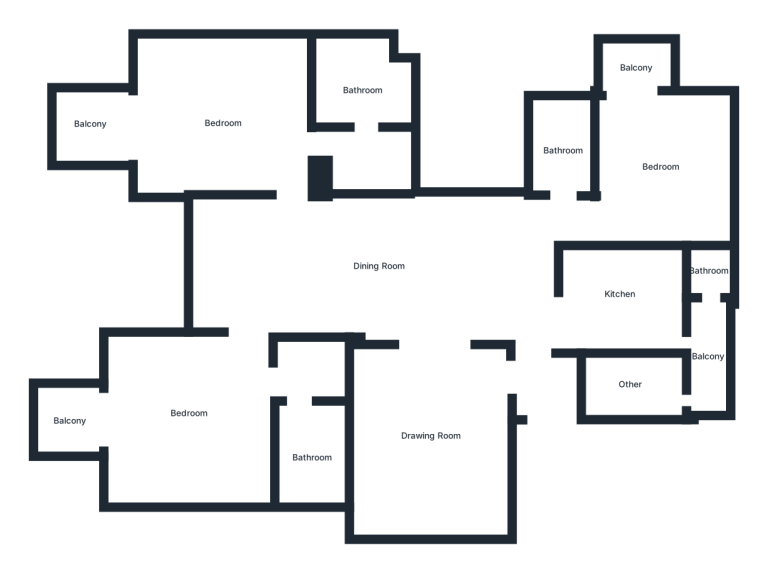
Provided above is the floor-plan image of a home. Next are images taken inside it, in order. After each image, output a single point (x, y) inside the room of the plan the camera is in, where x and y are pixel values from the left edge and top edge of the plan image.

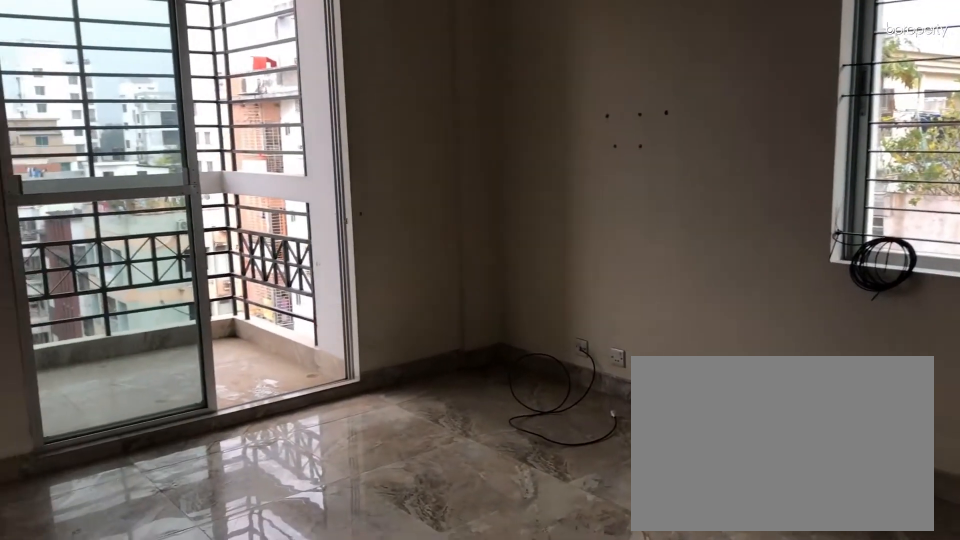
(222, 123)
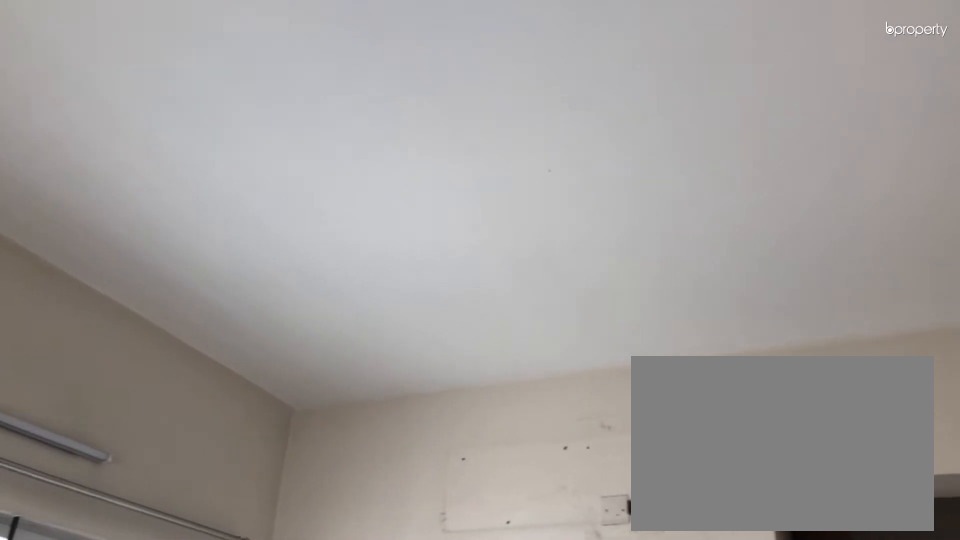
(222, 123)
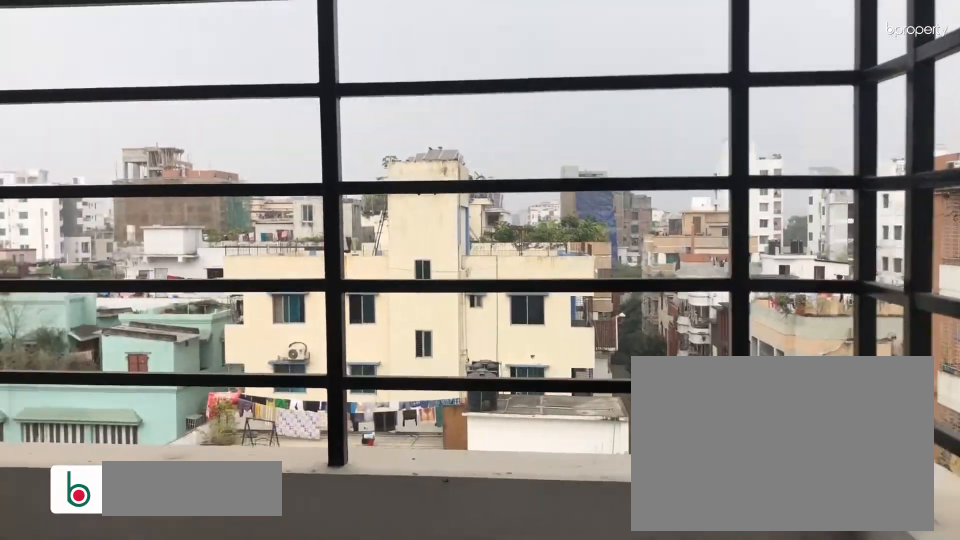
(92, 124)
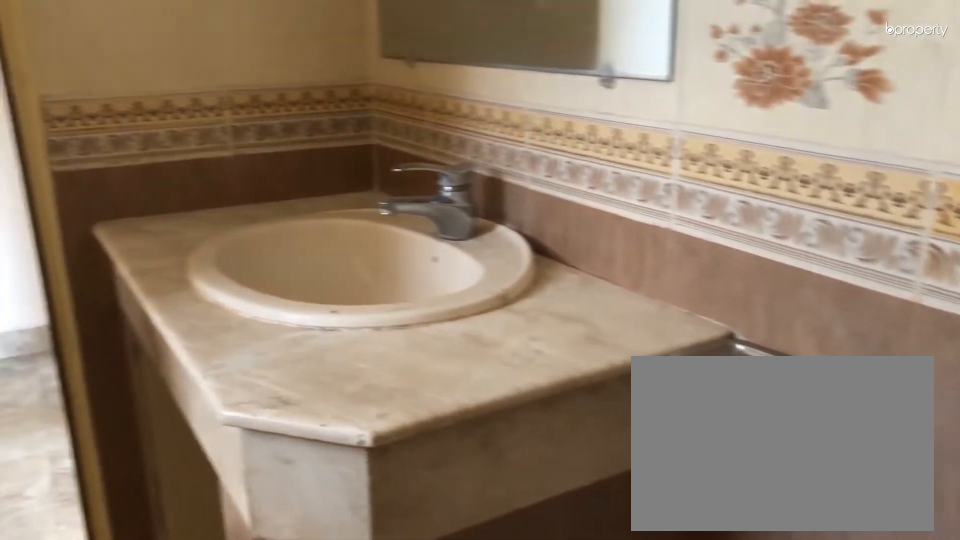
(361, 90)
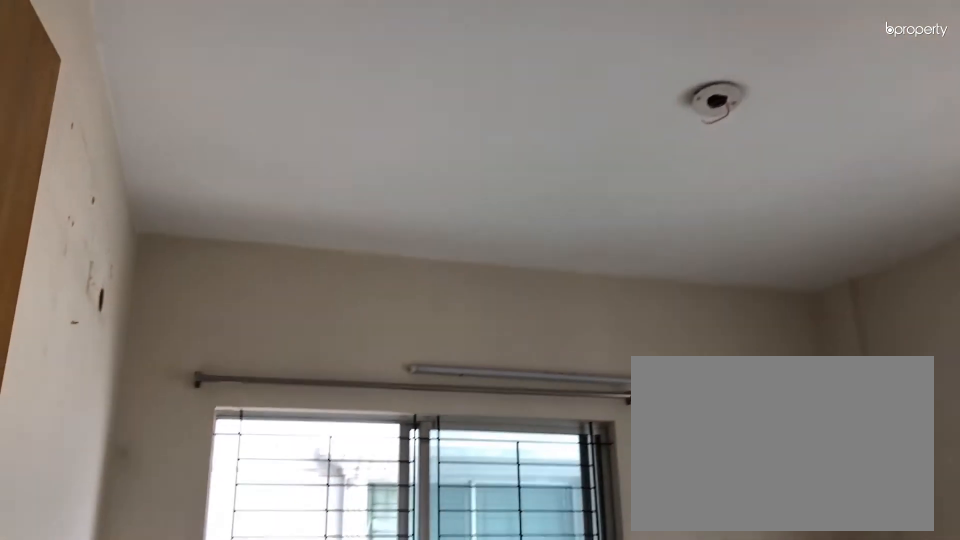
(188, 412)
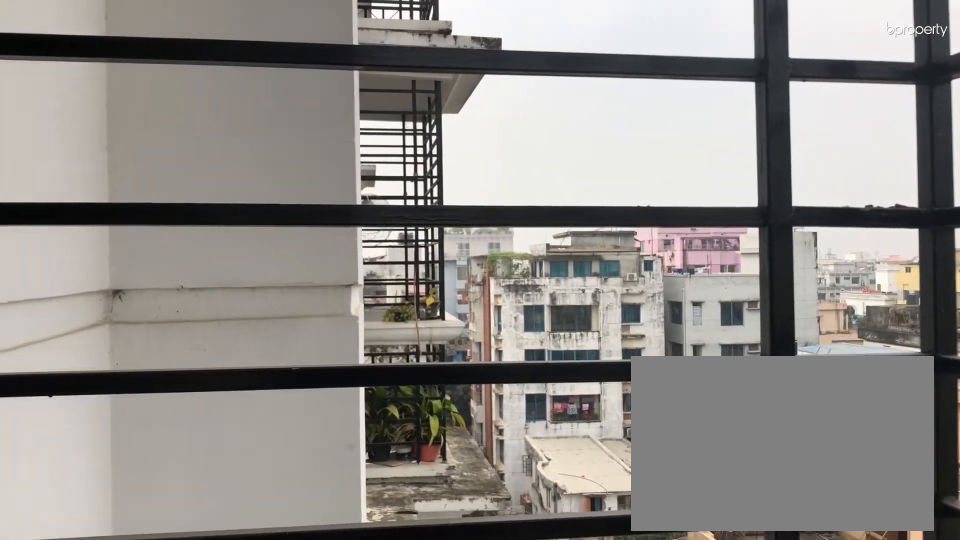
(68, 420)
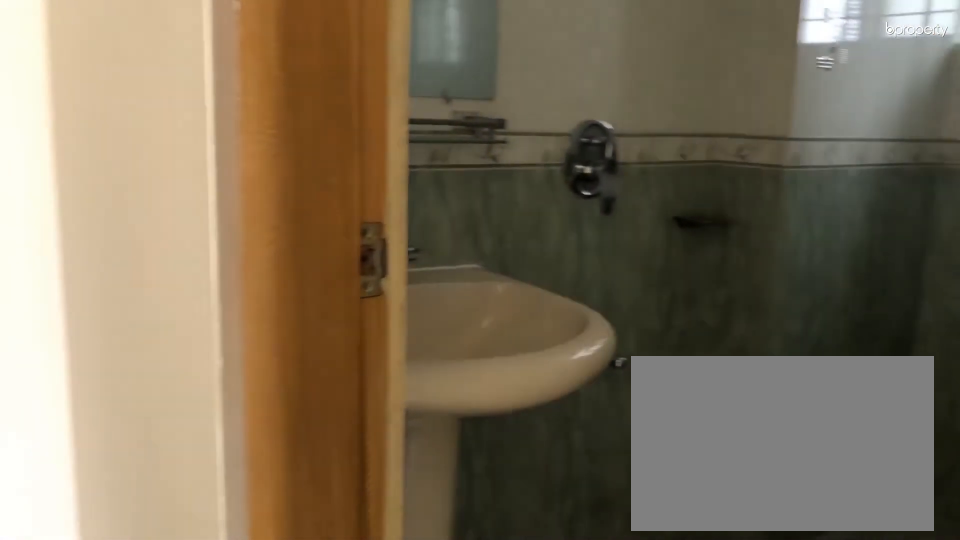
(310, 456)
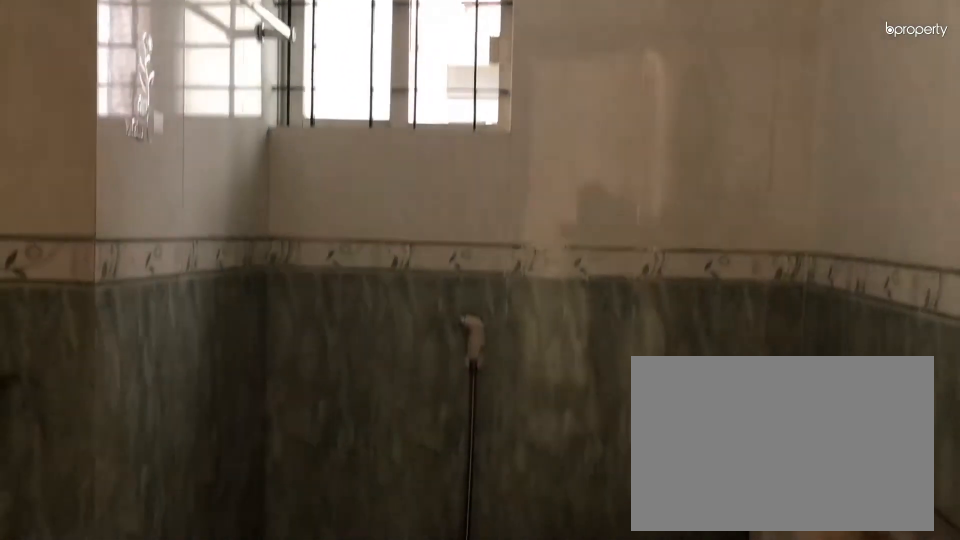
(310, 456)
